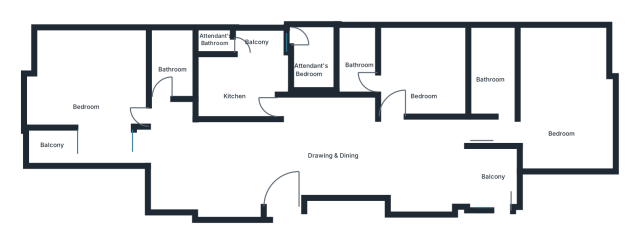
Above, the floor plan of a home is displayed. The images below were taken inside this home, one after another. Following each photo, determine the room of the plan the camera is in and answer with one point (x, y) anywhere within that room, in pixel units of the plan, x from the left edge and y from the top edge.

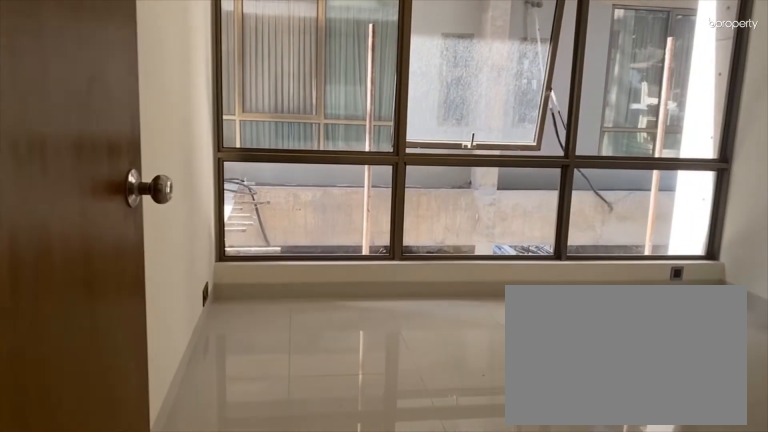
(389, 119)
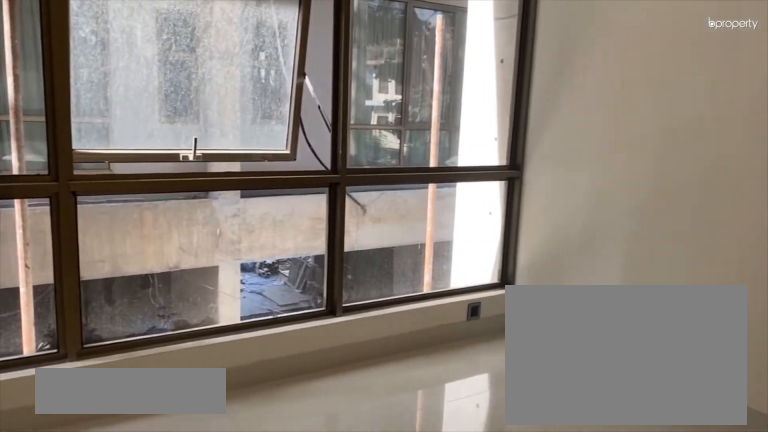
(420, 61)
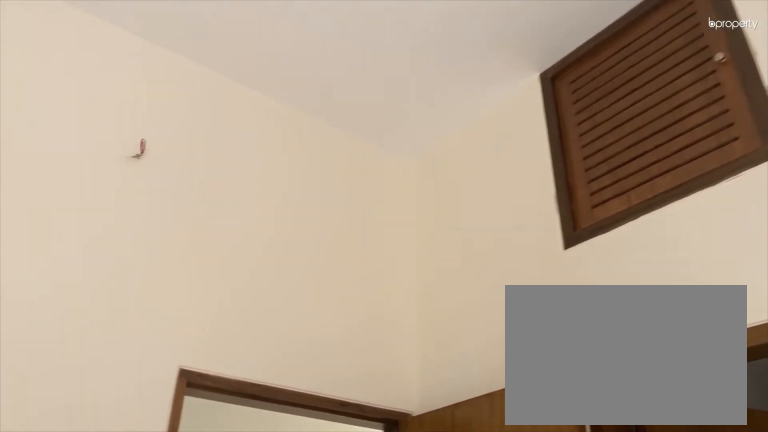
(420, 61)
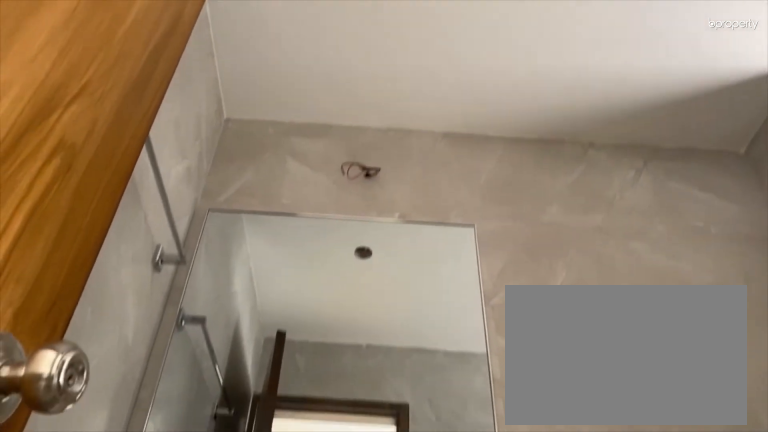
(359, 59)
